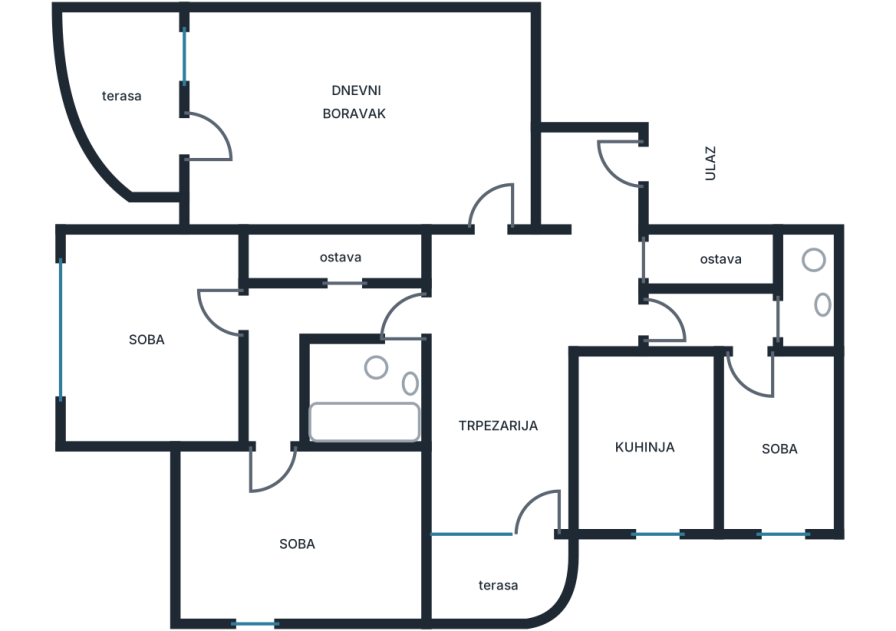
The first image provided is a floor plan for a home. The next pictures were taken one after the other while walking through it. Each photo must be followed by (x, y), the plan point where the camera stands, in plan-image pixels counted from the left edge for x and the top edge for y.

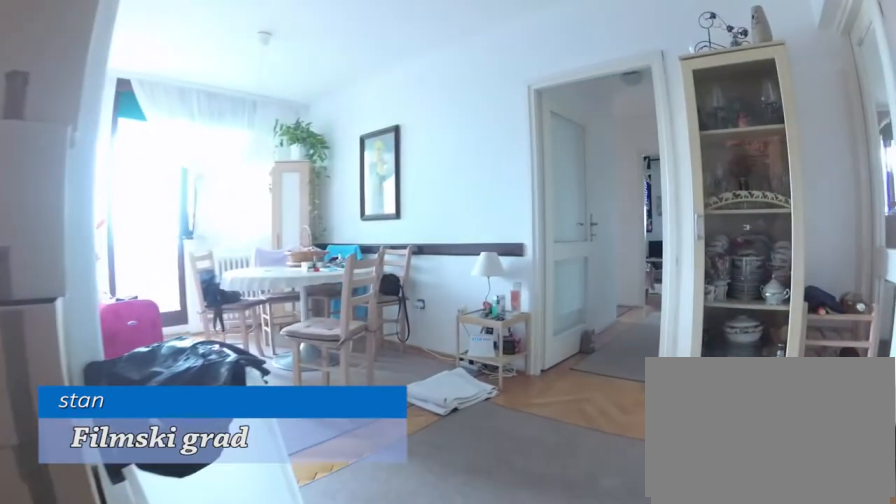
(586, 274)
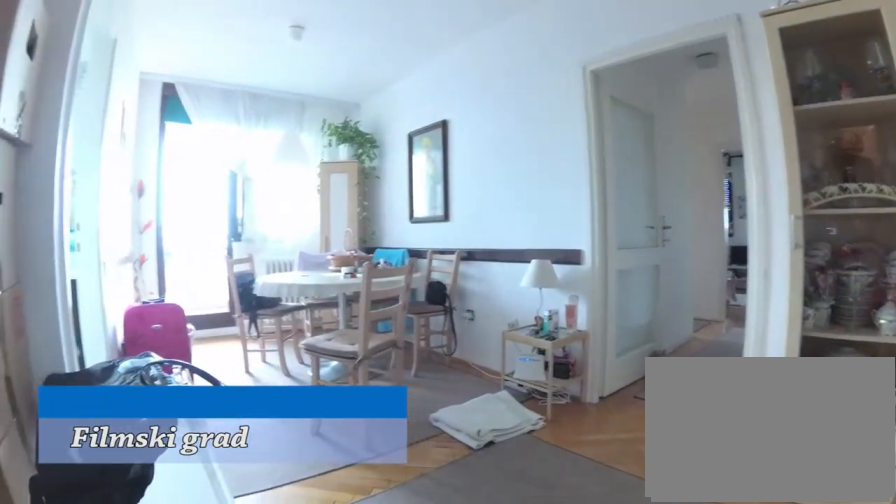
(571, 281)
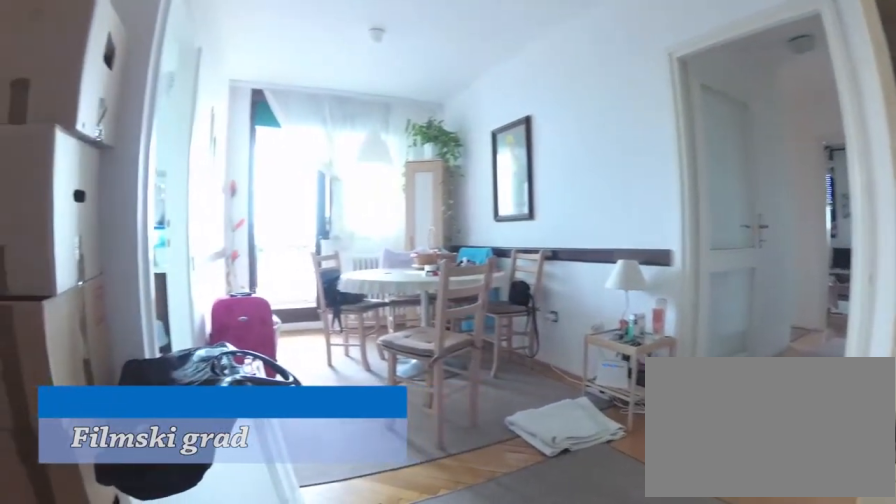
(564, 277)
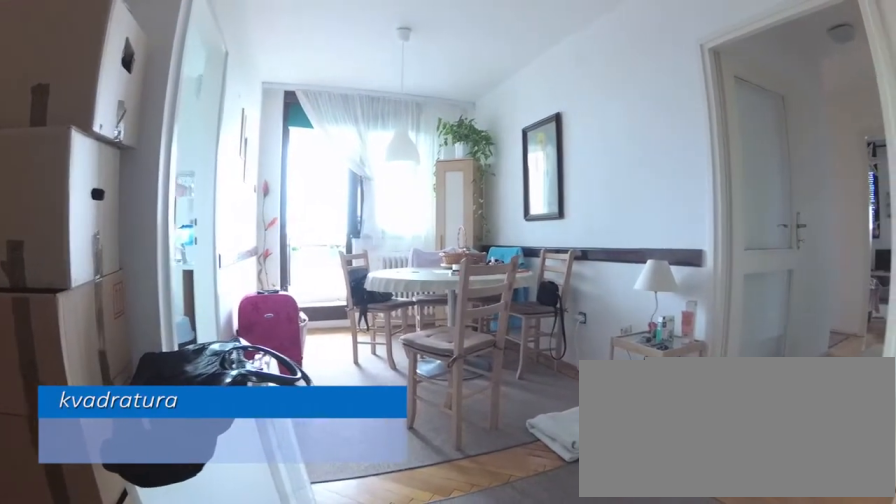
(552, 273)
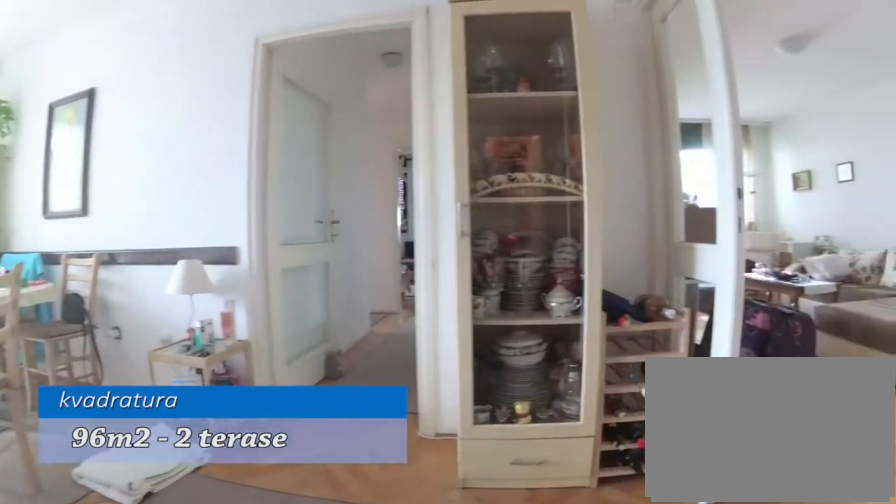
(578, 295)
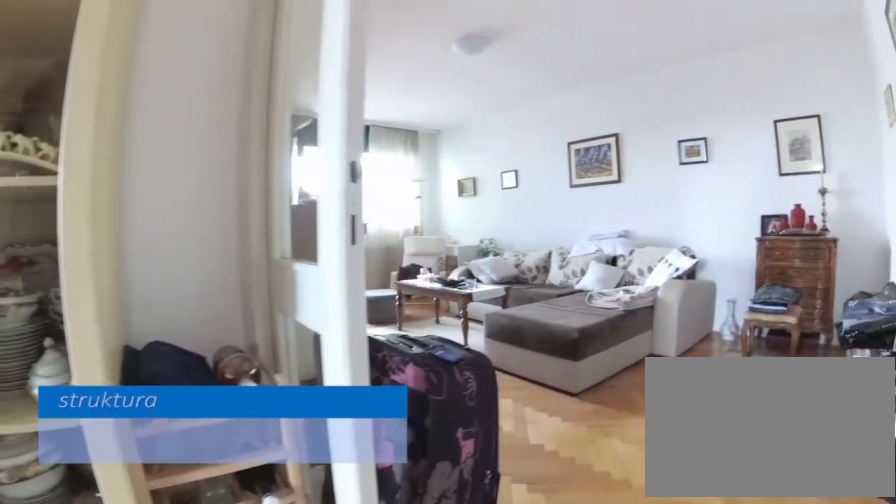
(533, 279)
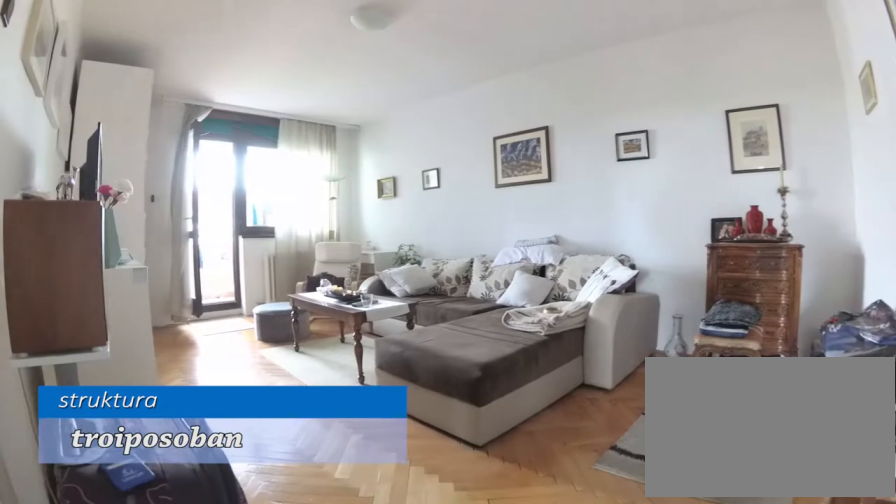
(511, 257)
